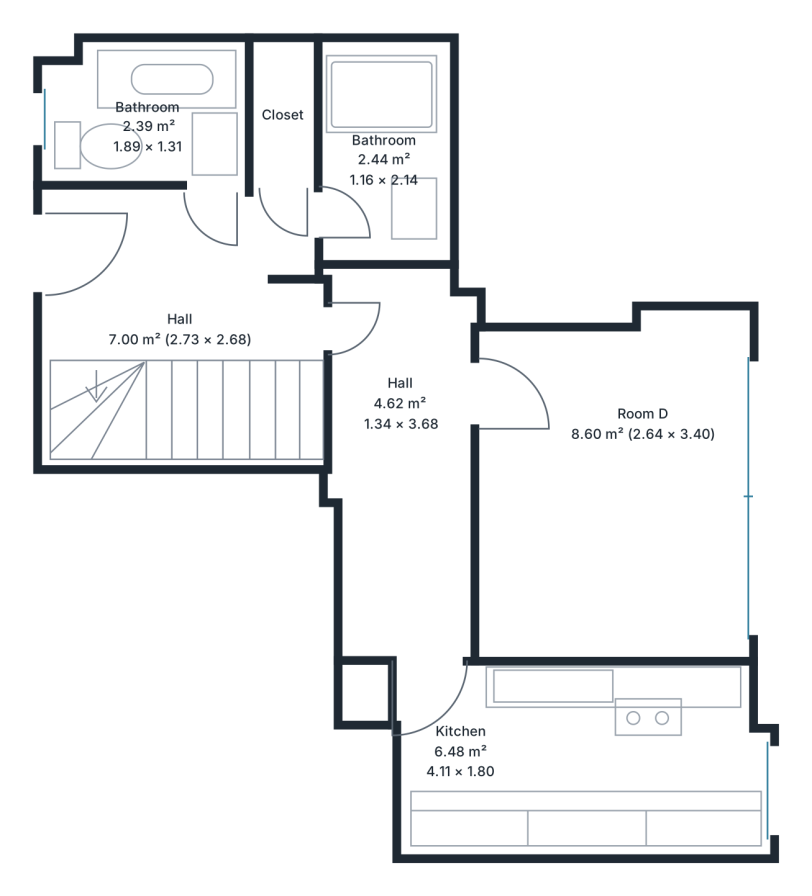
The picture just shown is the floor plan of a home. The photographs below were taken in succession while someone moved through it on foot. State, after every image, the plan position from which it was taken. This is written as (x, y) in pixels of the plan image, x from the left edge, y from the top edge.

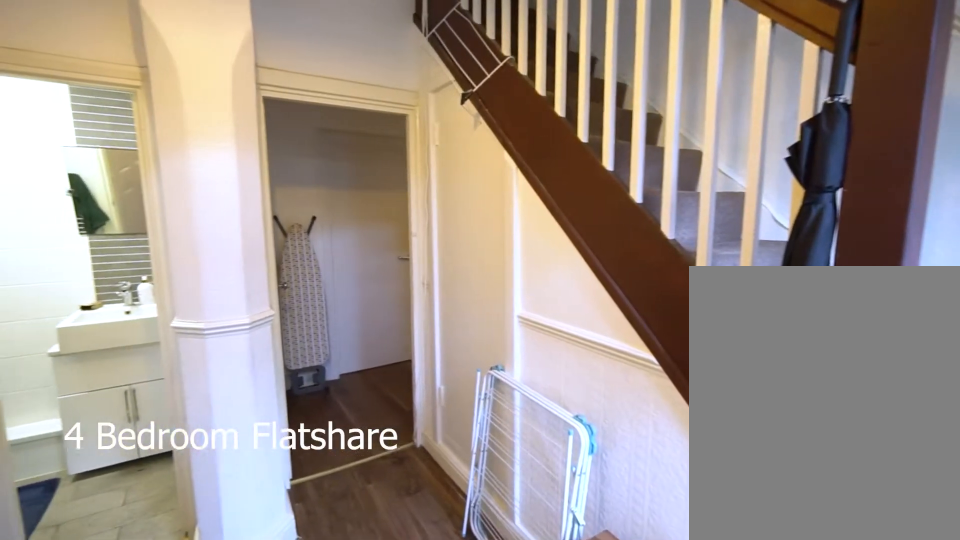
(82, 252)
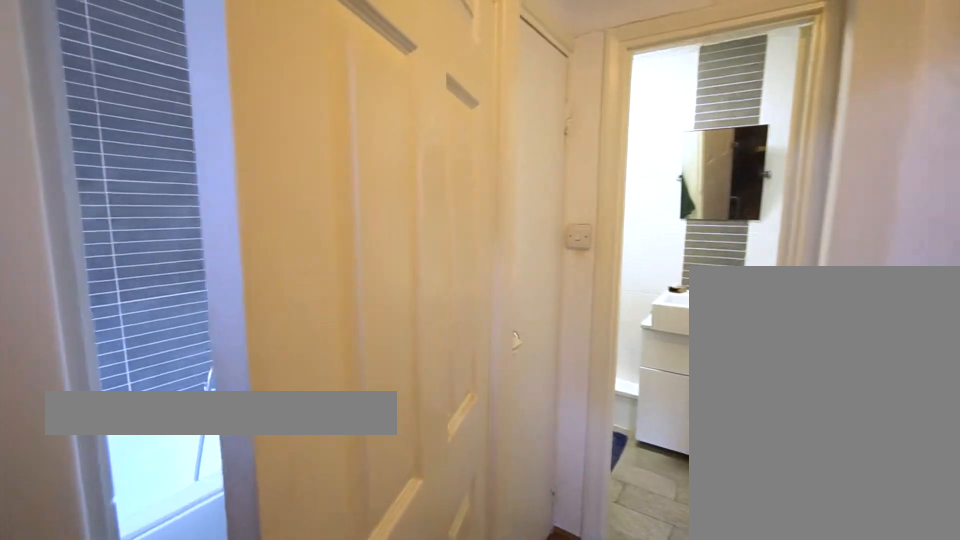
(173, 260)
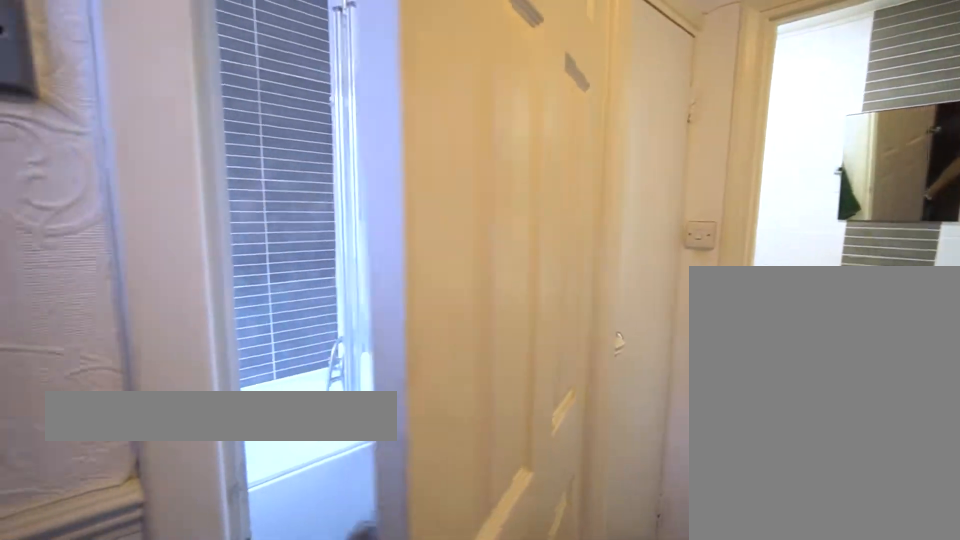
(207, 253)
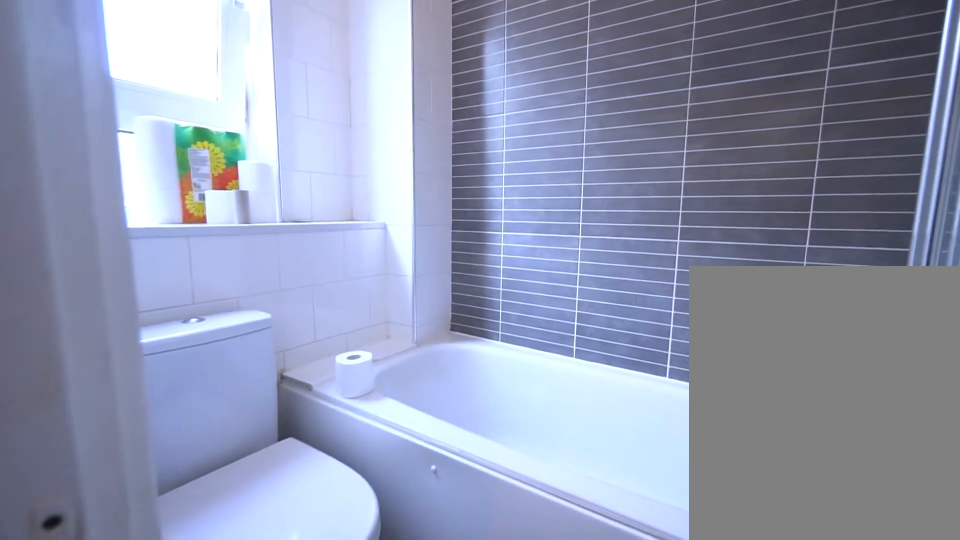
(208, 152)
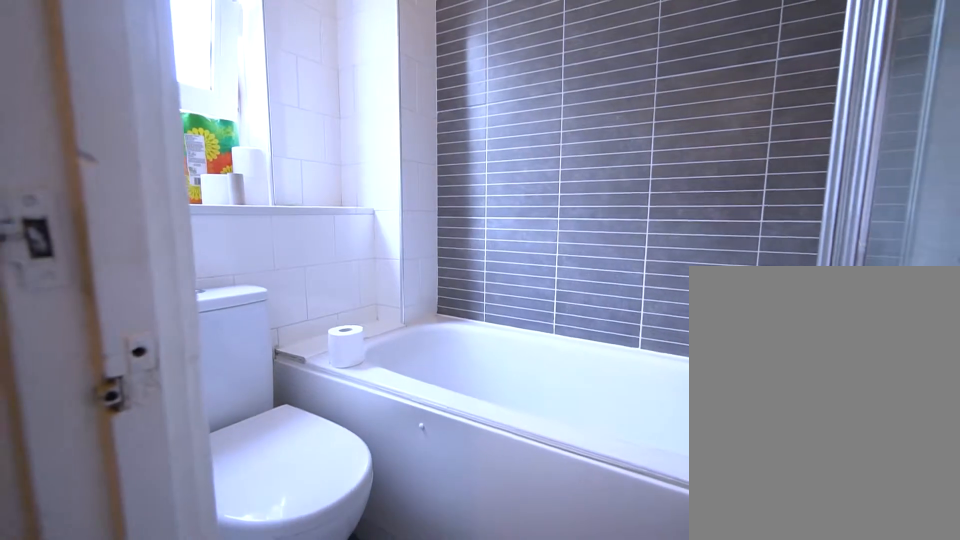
(208, 155)
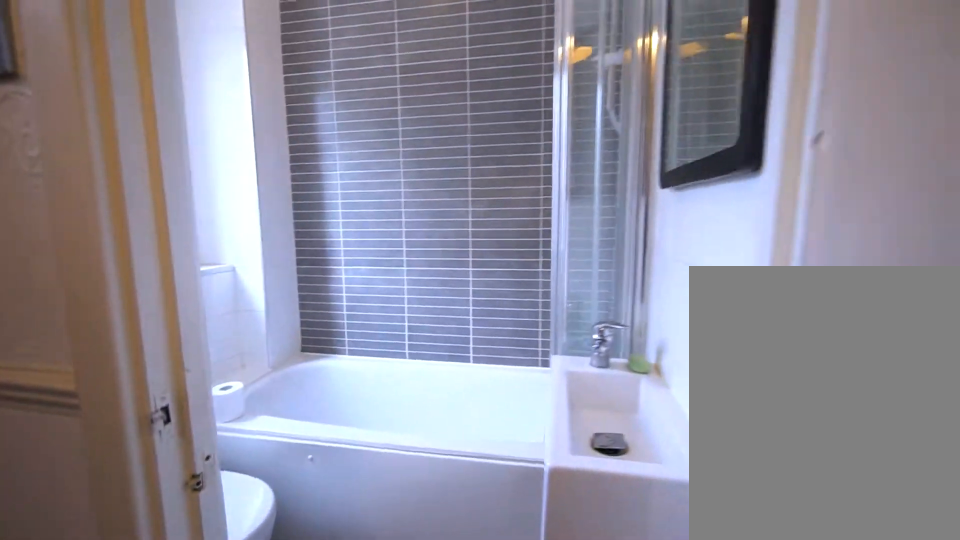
(205, 209)
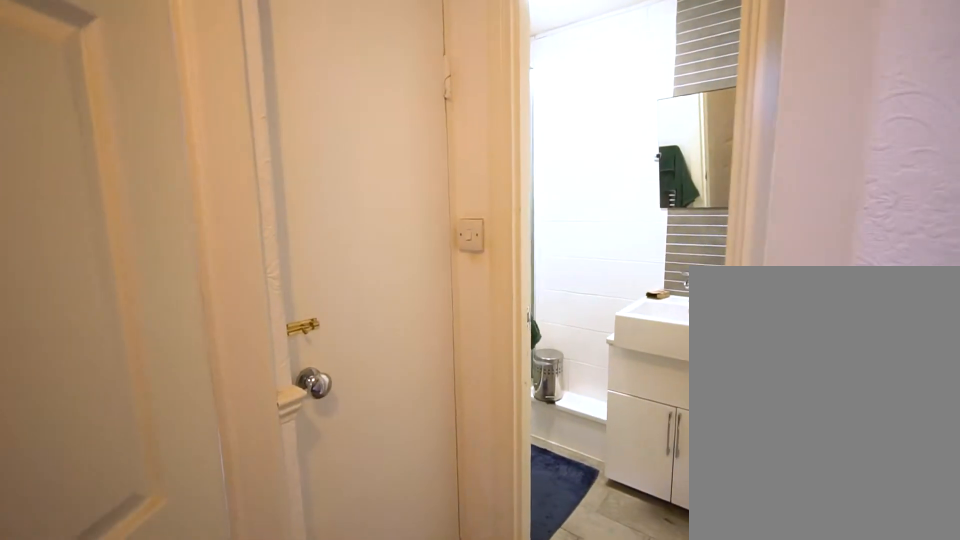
(228, 236)
